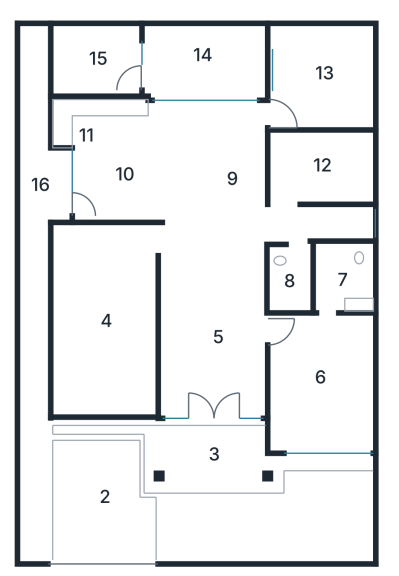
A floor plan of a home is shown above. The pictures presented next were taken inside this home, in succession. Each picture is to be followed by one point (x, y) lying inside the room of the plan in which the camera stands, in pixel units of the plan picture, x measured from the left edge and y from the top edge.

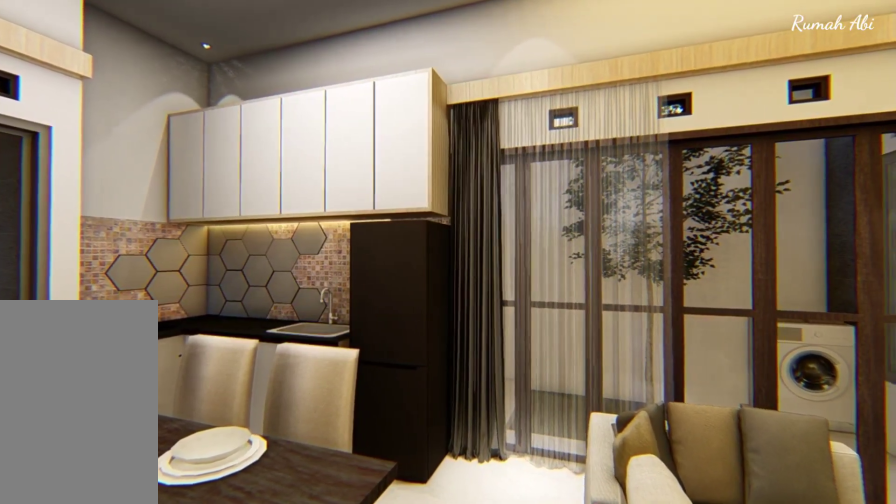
(198, 185)
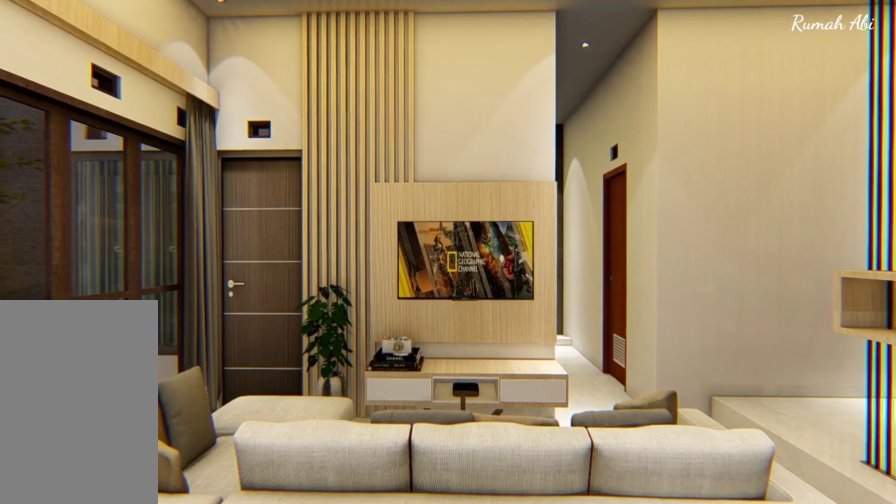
(199, 183)
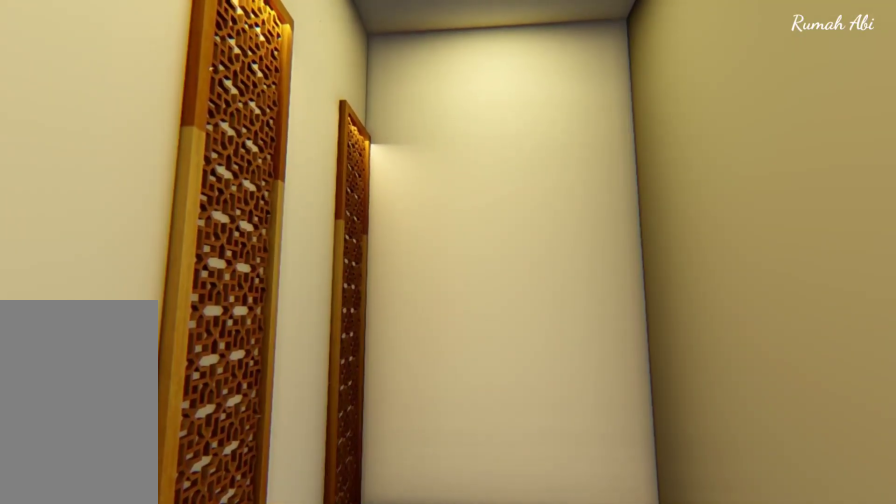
(329, 180)
